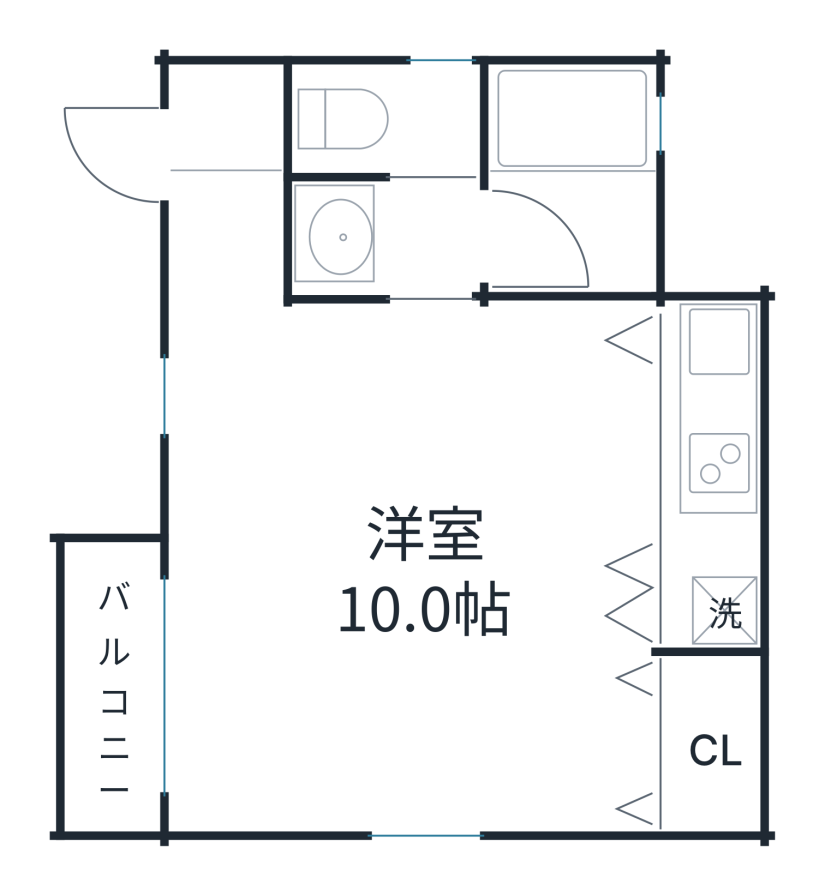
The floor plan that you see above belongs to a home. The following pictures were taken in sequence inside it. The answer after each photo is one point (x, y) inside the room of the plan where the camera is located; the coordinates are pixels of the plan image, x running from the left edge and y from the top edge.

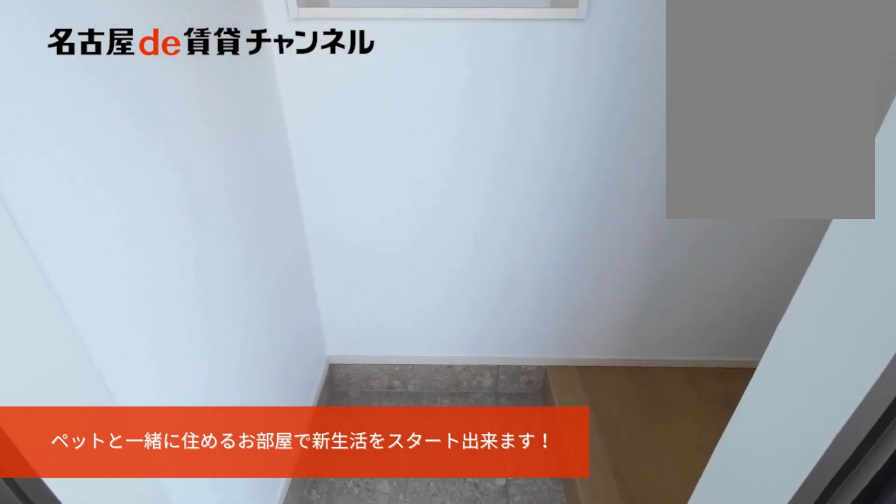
(225, 133)
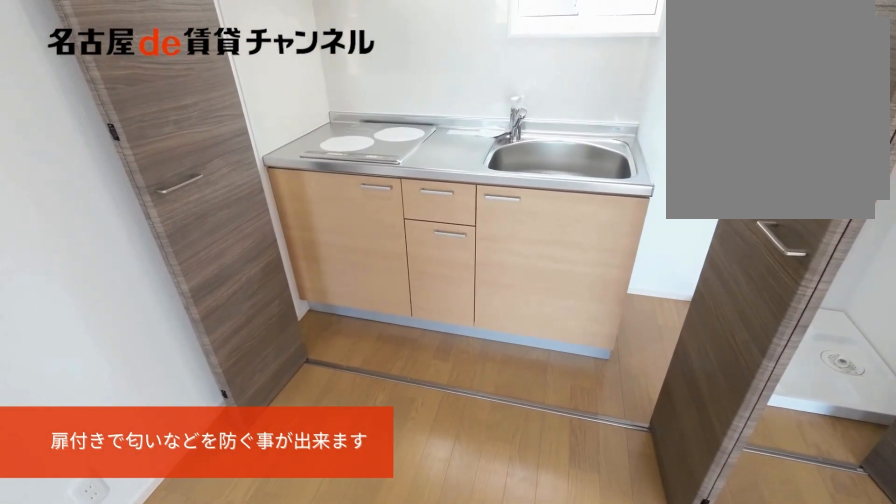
(708, 475)
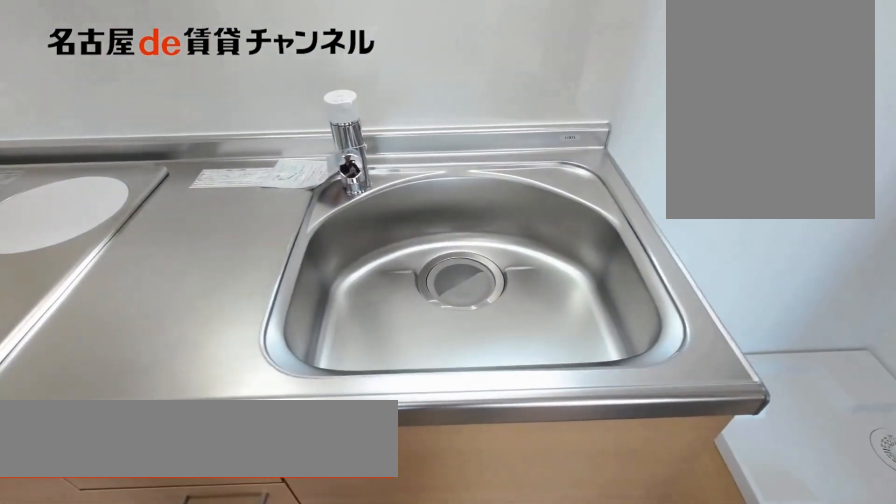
(708, 475)
